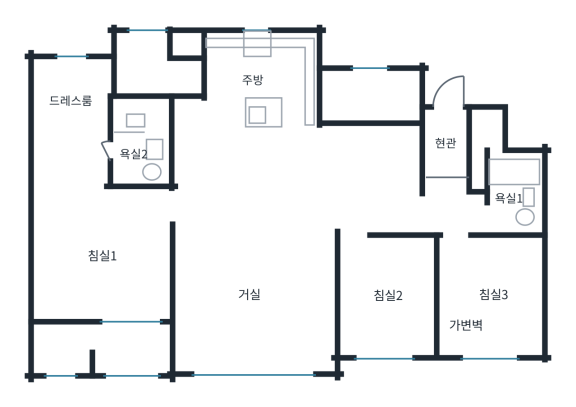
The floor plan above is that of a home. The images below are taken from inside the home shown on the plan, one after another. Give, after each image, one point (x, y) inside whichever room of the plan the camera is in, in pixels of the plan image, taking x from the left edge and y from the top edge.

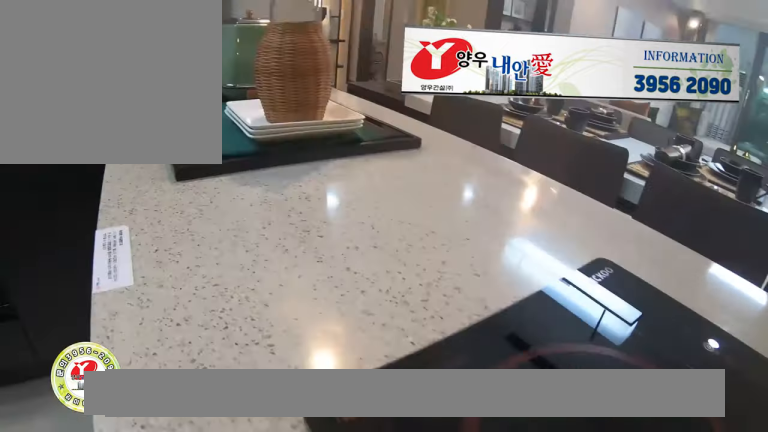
(264, 81)
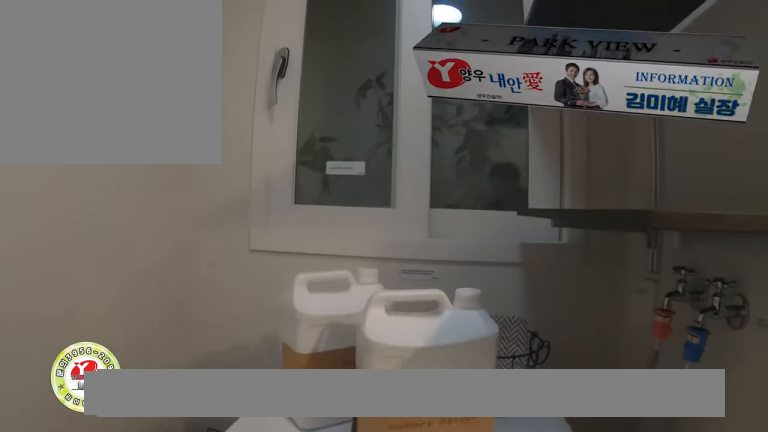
(170, 72)
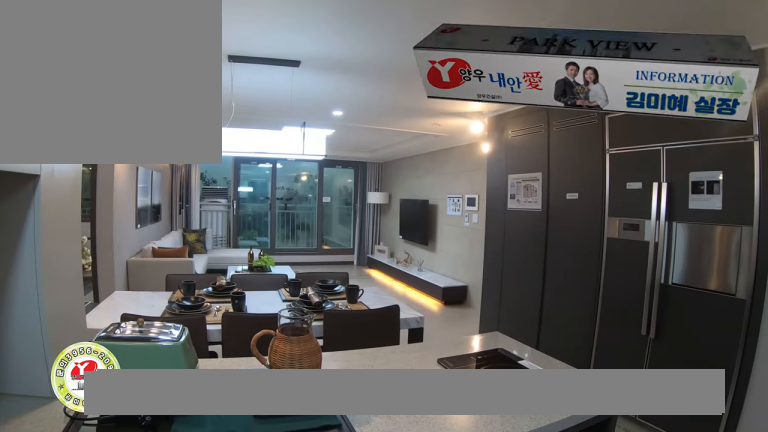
(226, 163)
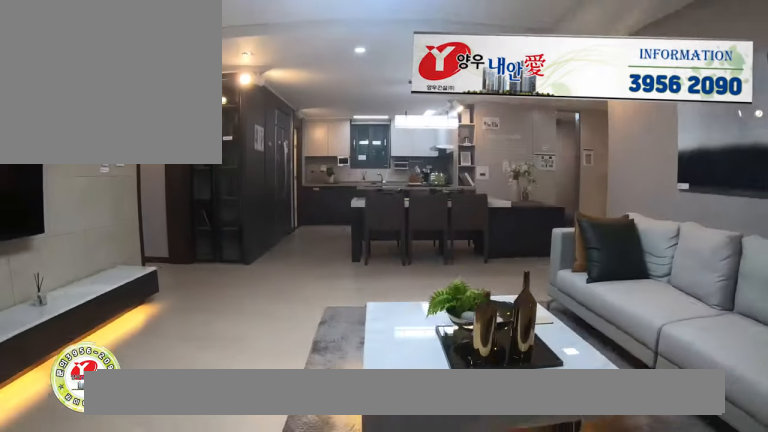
(250, 315)
